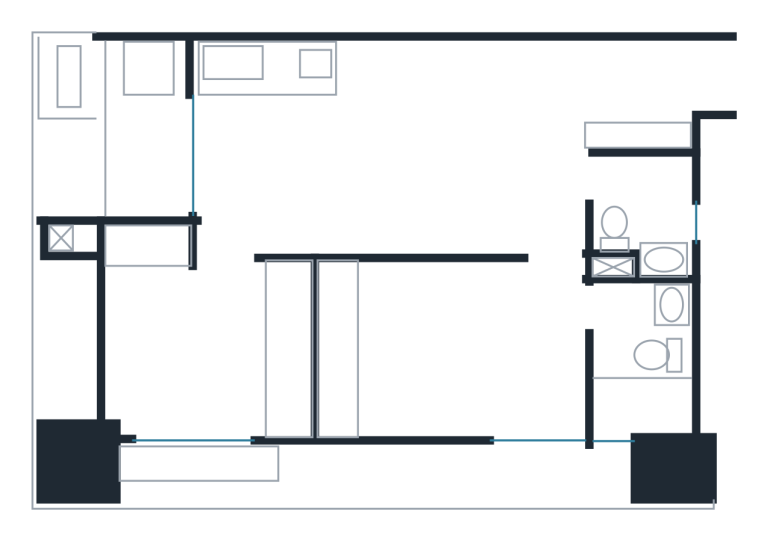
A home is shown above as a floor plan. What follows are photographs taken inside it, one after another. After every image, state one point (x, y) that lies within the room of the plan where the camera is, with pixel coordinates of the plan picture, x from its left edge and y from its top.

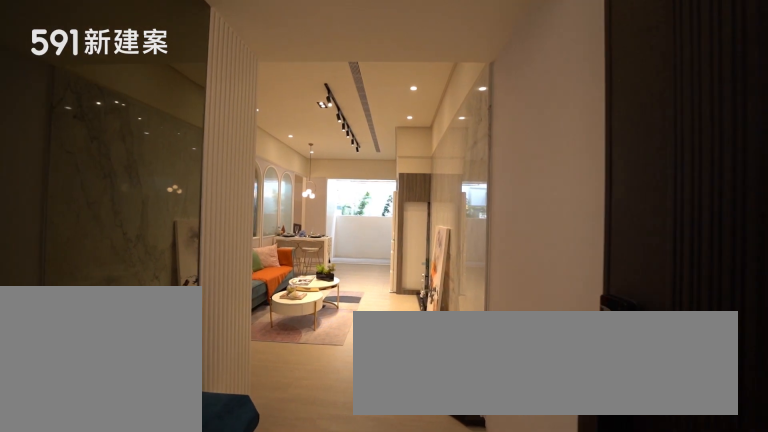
(649, 80)
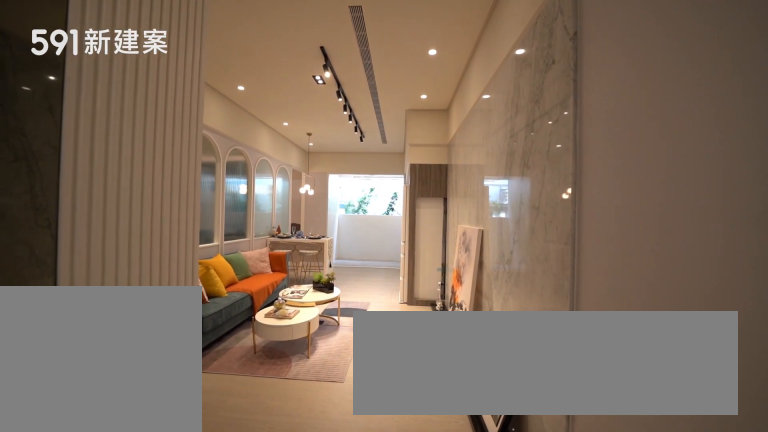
(649, 80)
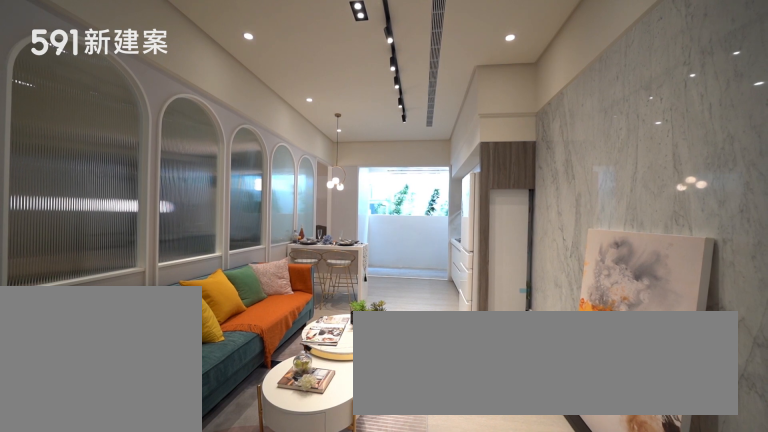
(448, 149)
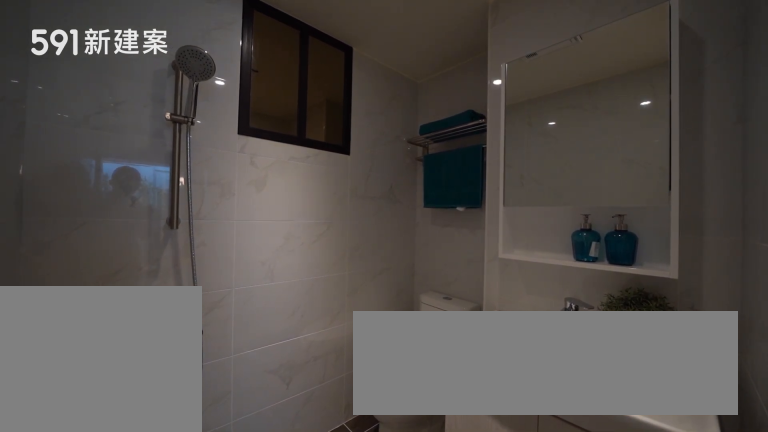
(644, 211)
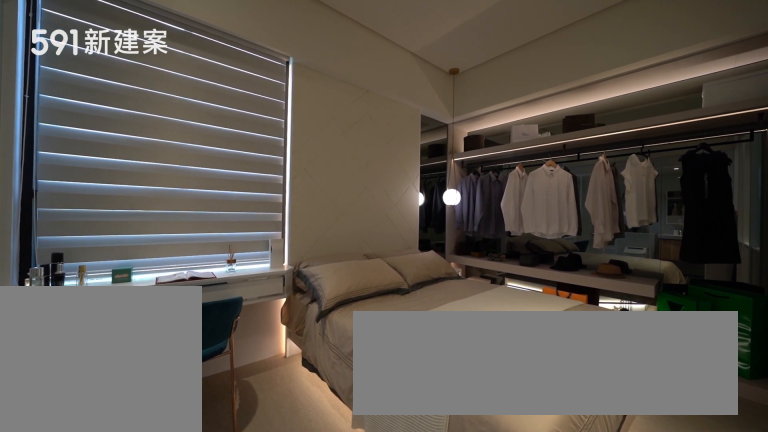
(449, 349)
